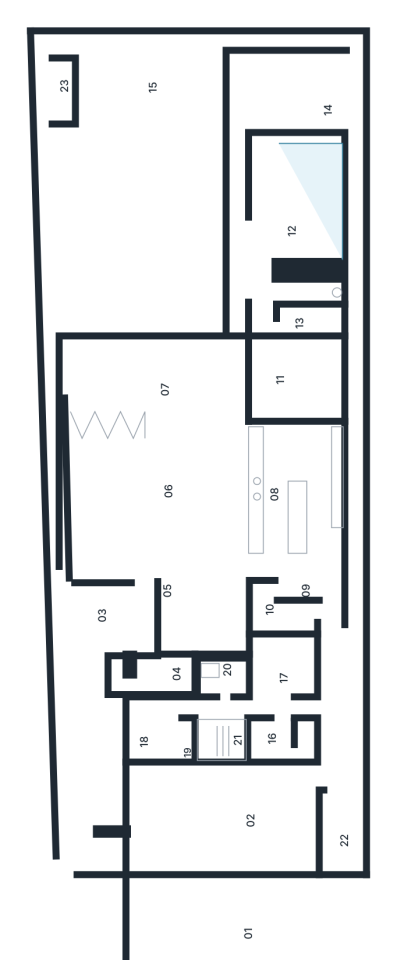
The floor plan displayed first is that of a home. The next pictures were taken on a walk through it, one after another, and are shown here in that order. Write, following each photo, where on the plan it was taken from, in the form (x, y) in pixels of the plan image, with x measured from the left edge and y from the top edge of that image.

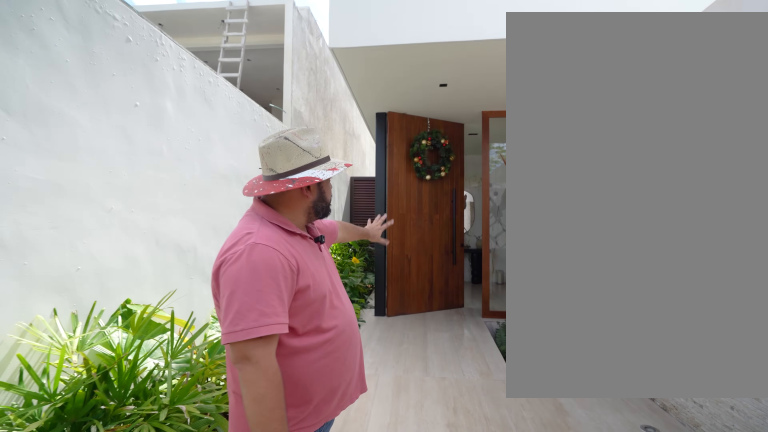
(101, 734)
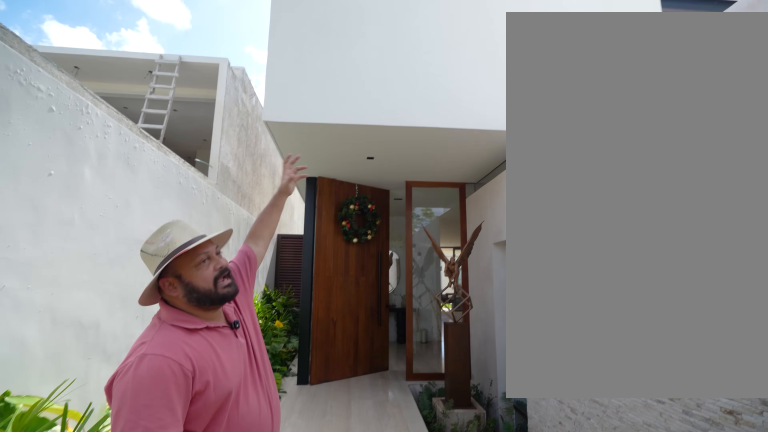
(101, 734)
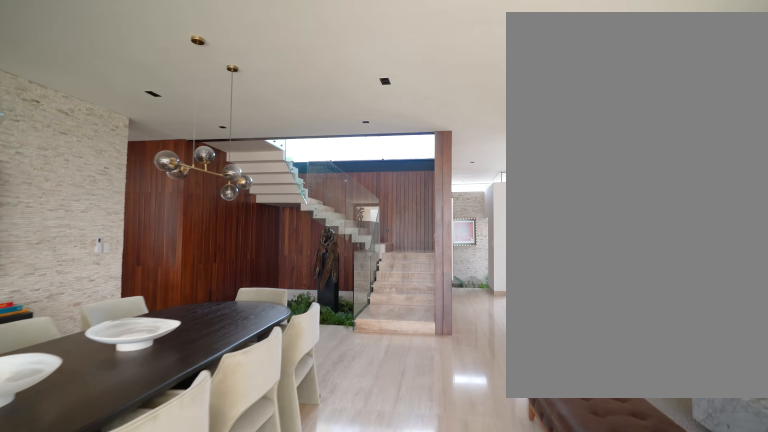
(206, 438)
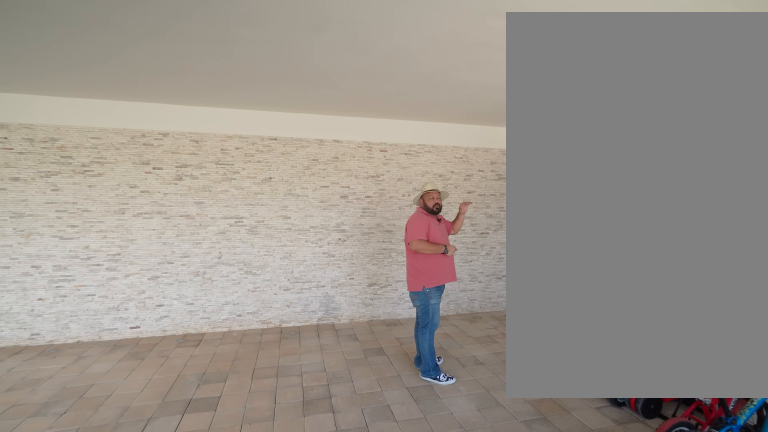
(246, 849)
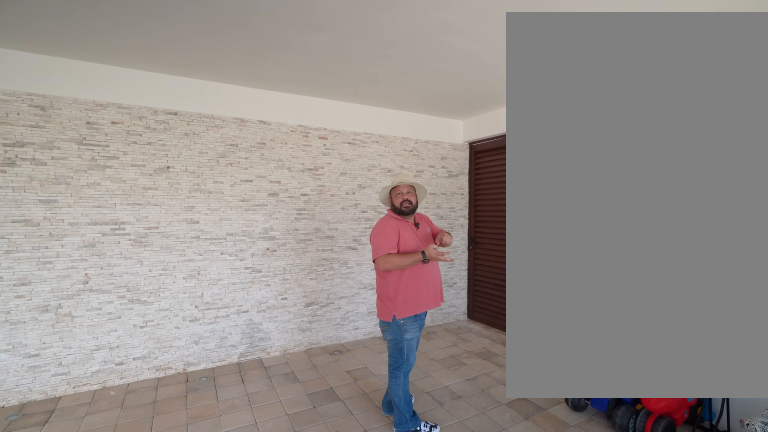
(246, 850)
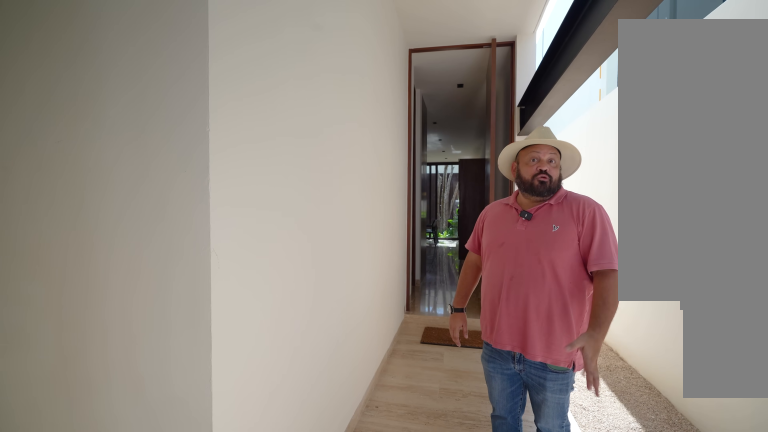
(329, 704)
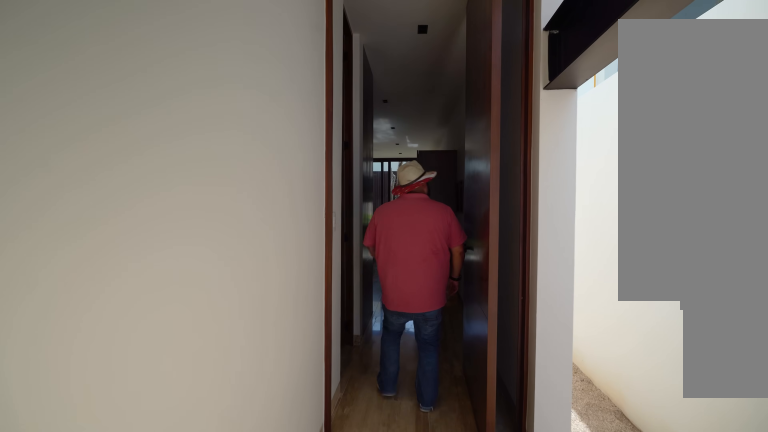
(331, 696)
